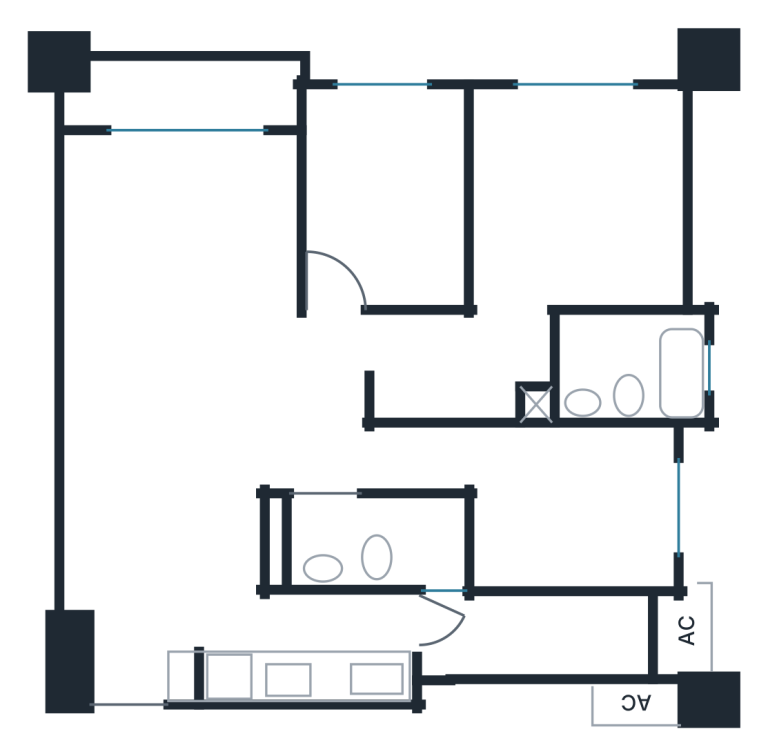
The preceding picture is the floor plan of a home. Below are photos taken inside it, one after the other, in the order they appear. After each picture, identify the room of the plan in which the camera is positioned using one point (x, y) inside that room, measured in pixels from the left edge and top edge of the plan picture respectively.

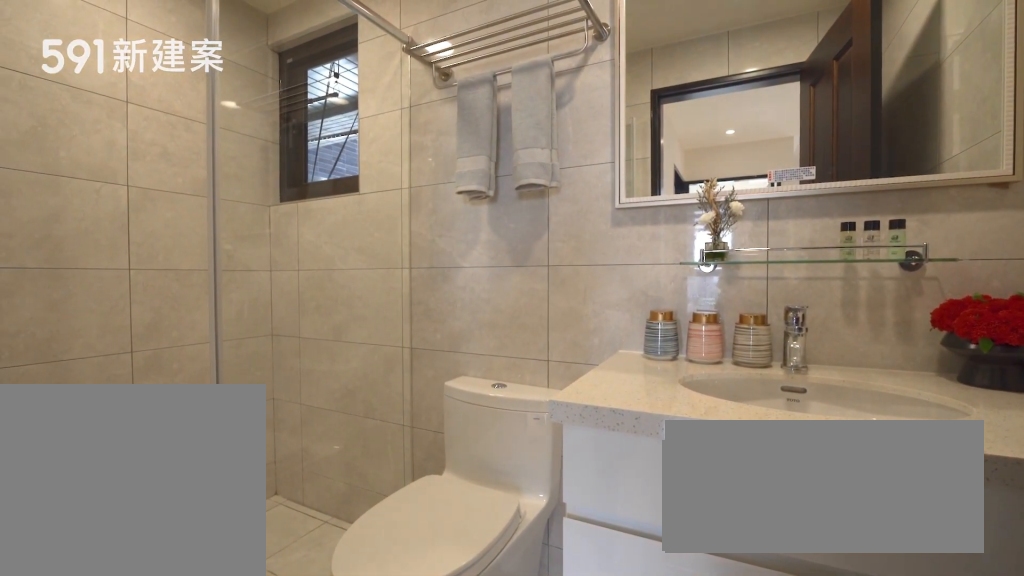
(382, 543)
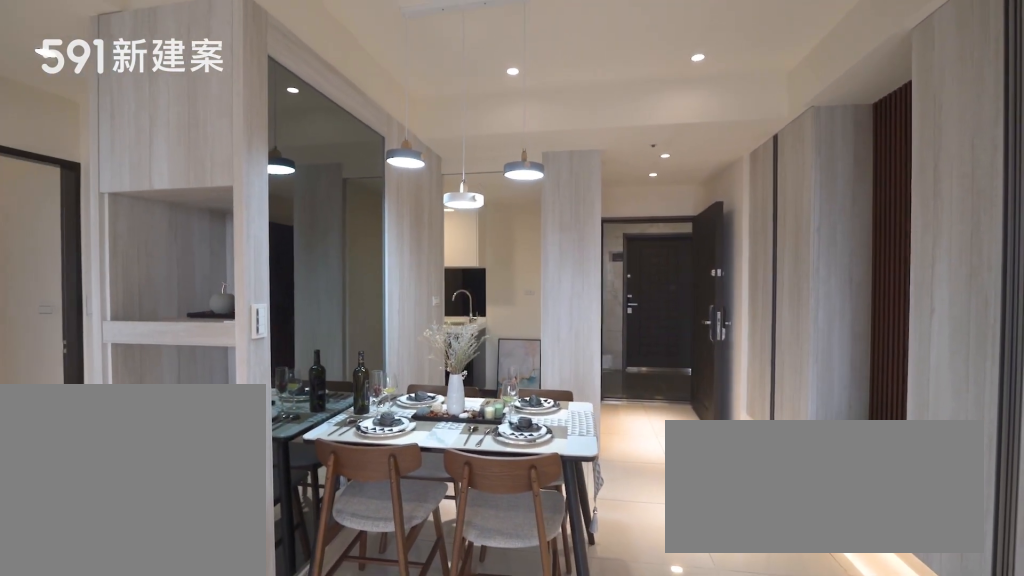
(160, 493)
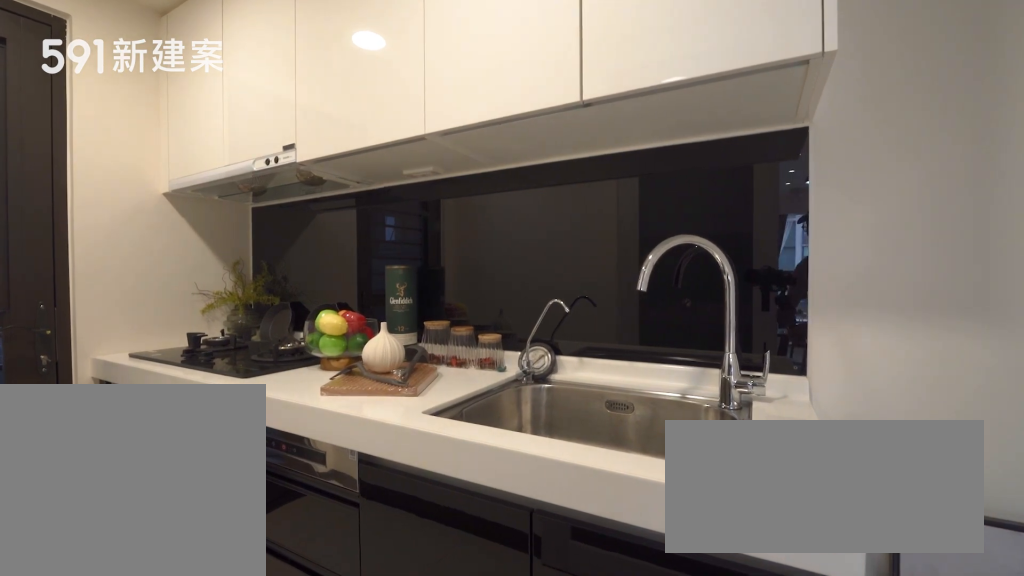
(304, 647)
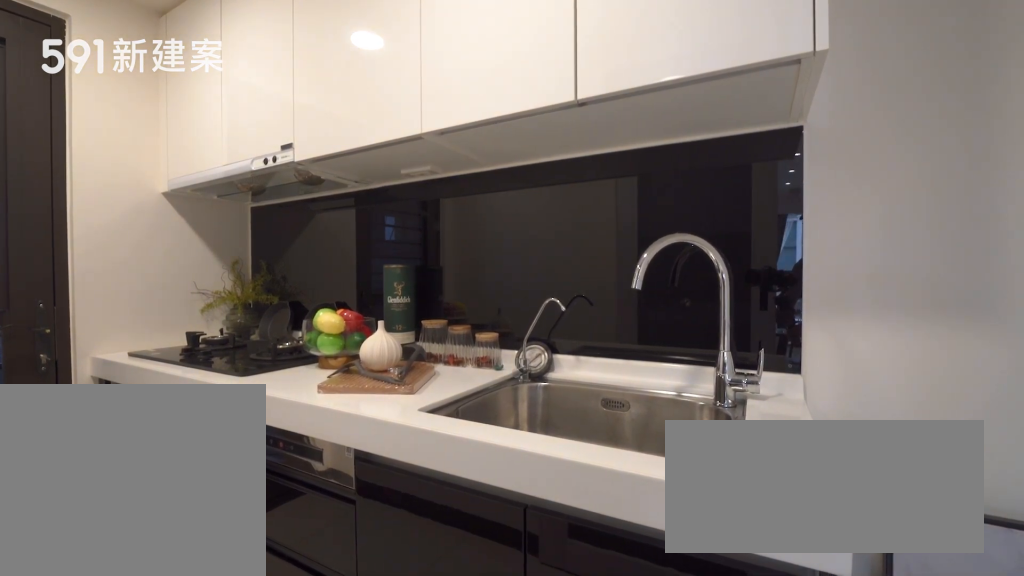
(304, 647)
